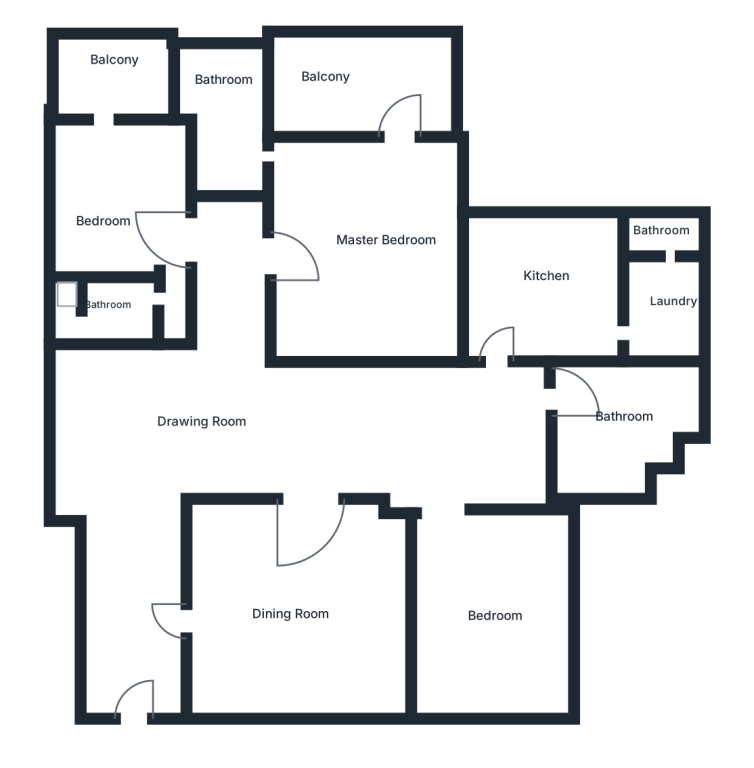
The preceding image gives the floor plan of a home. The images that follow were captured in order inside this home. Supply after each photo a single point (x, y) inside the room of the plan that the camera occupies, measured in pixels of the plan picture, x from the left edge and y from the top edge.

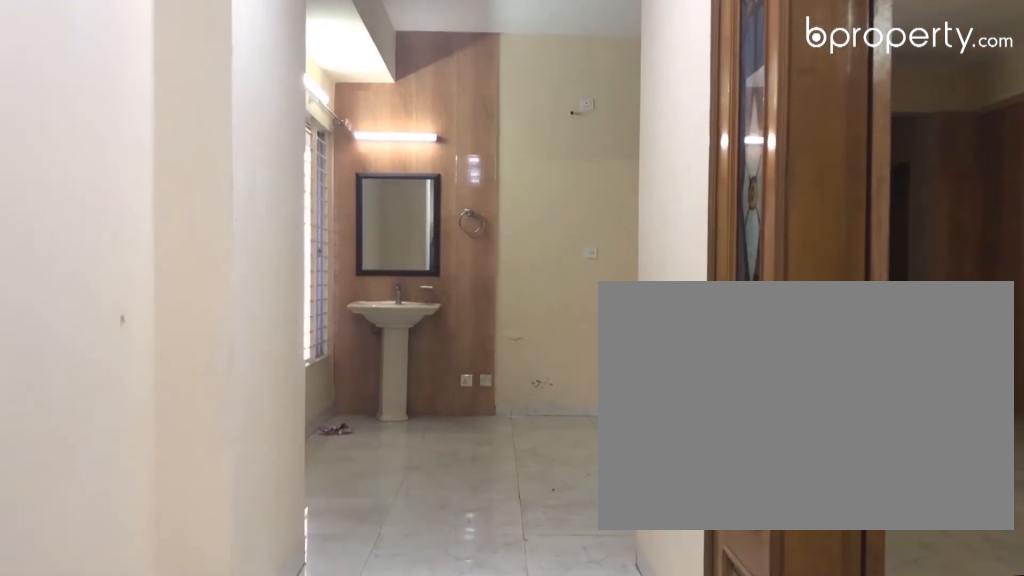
(132, 483)
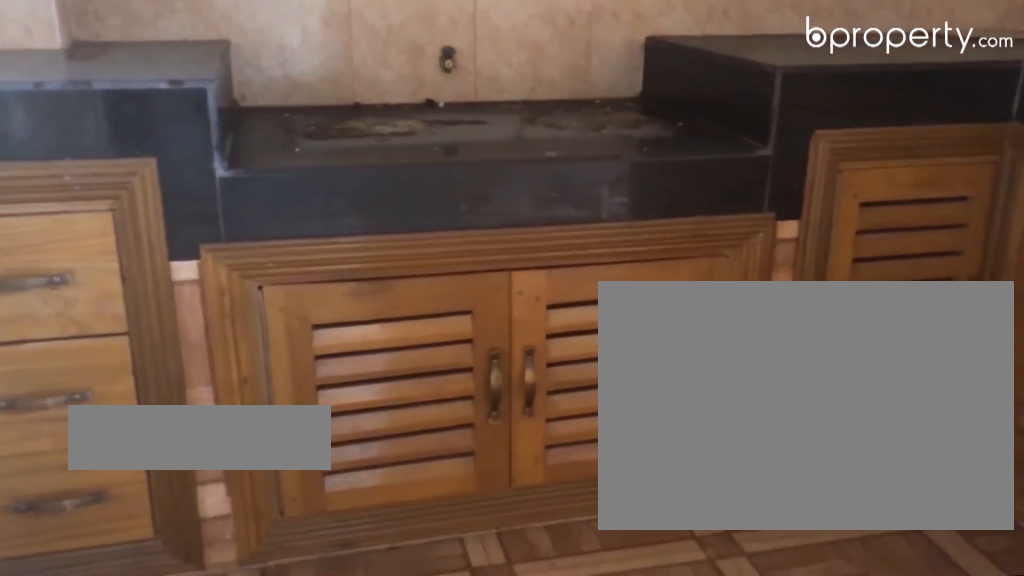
(538, 292)
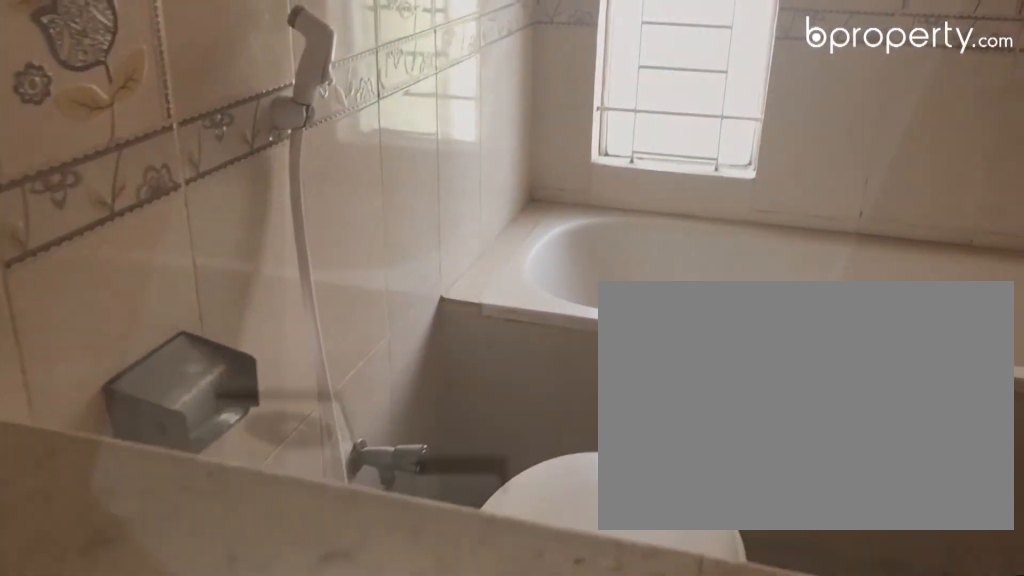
(214, 109)
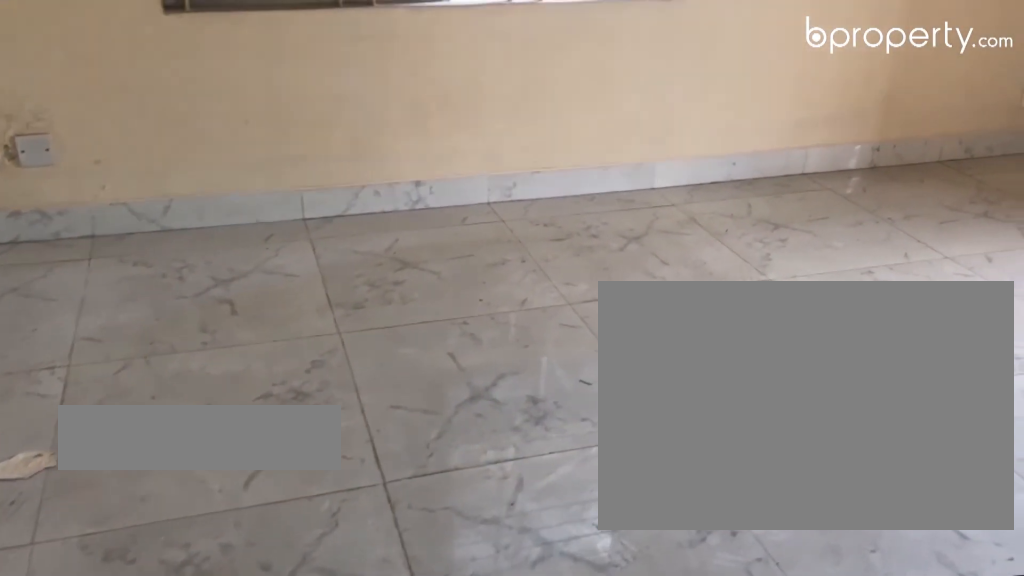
(103, 196)
